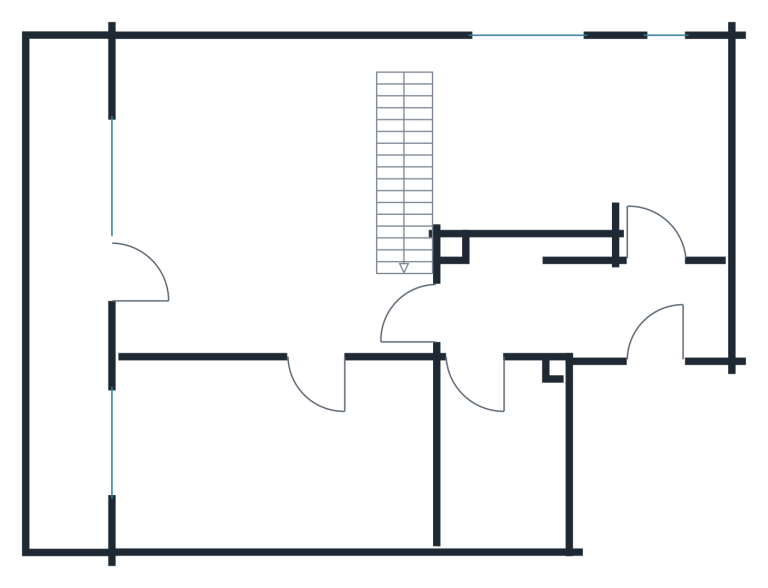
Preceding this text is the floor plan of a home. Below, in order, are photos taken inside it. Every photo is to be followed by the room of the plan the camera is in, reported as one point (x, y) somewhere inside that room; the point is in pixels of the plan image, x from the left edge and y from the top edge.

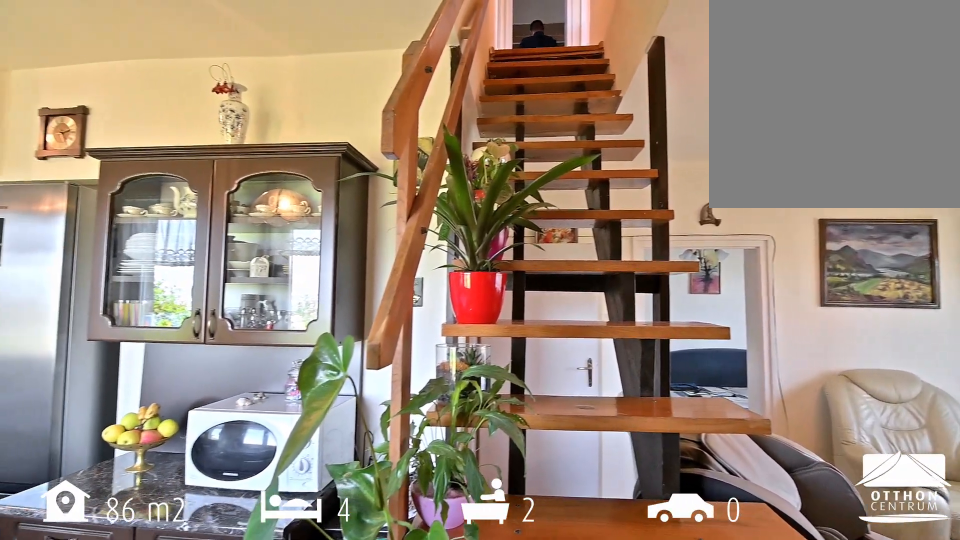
(402, 61)
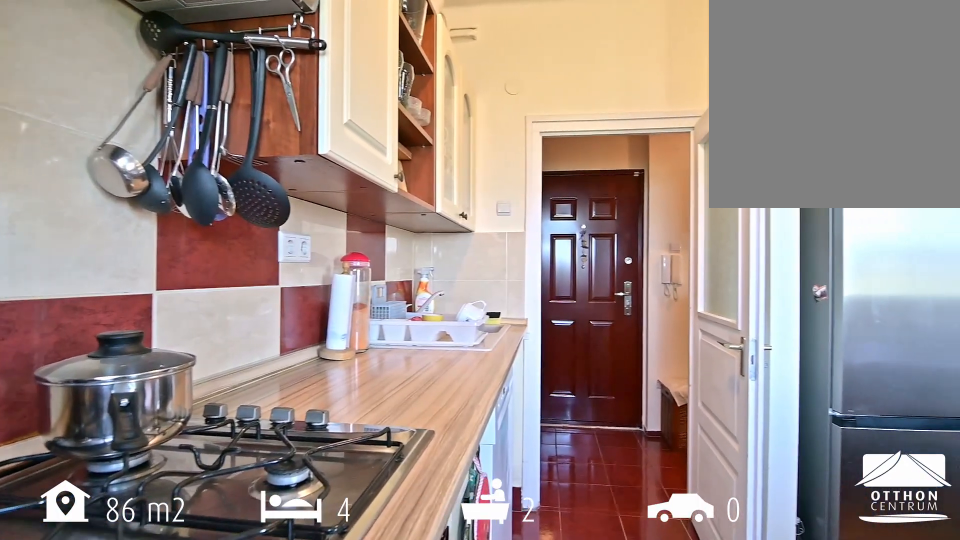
(587, 134)
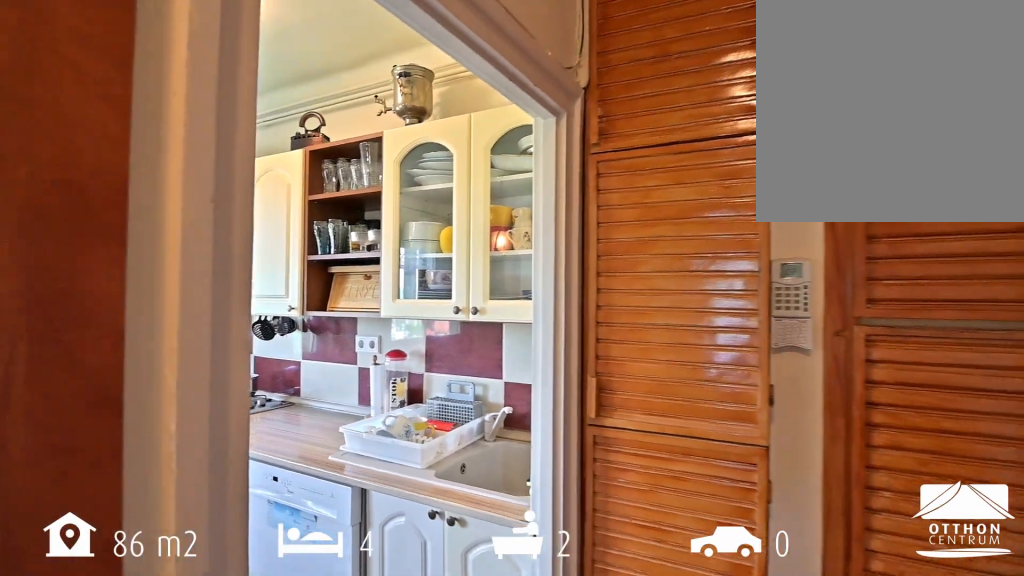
(577, 309)
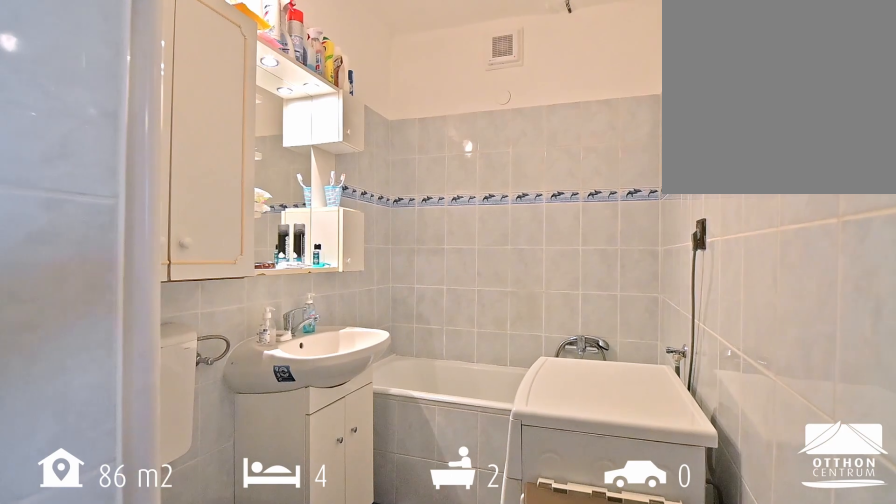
(498, 457)
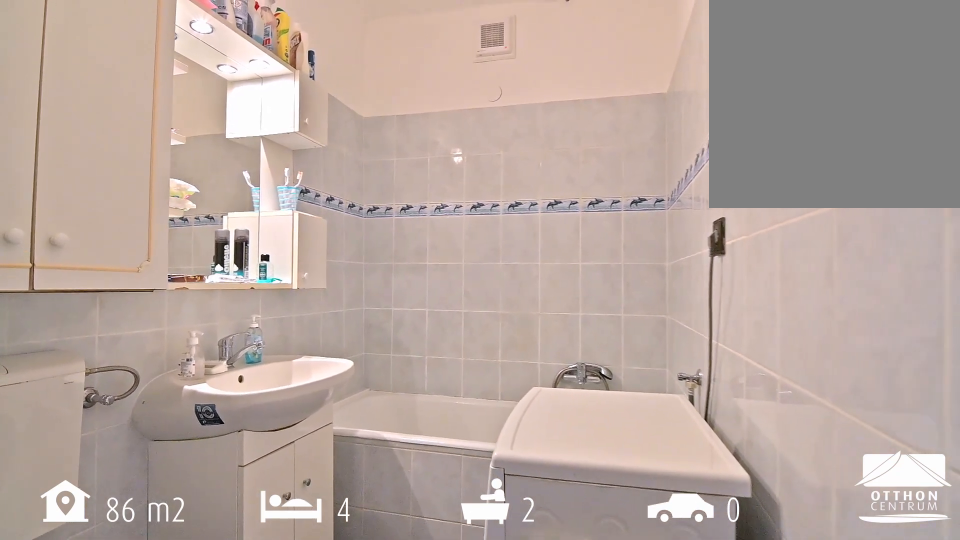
(498, 457)
